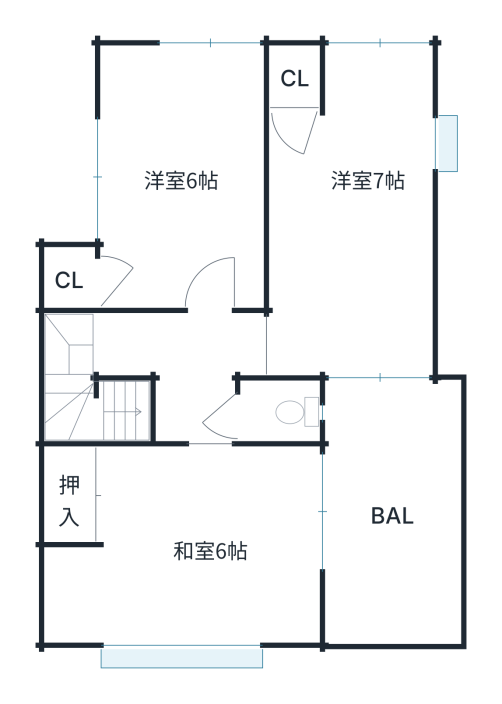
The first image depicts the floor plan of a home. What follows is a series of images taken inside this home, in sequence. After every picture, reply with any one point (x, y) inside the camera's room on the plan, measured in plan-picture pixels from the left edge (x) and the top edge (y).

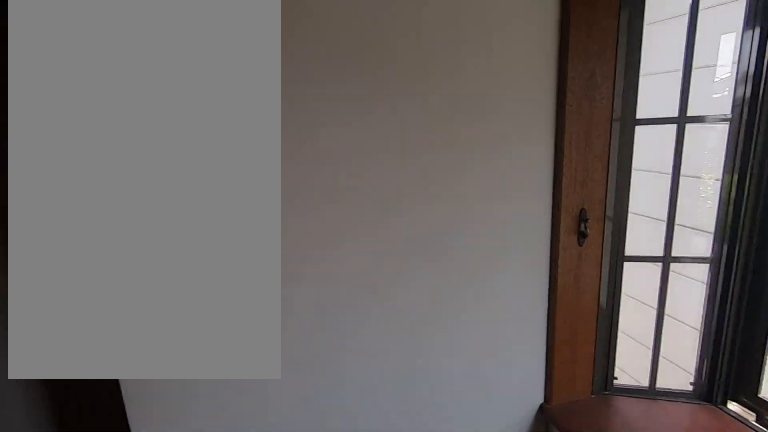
(362, 282)
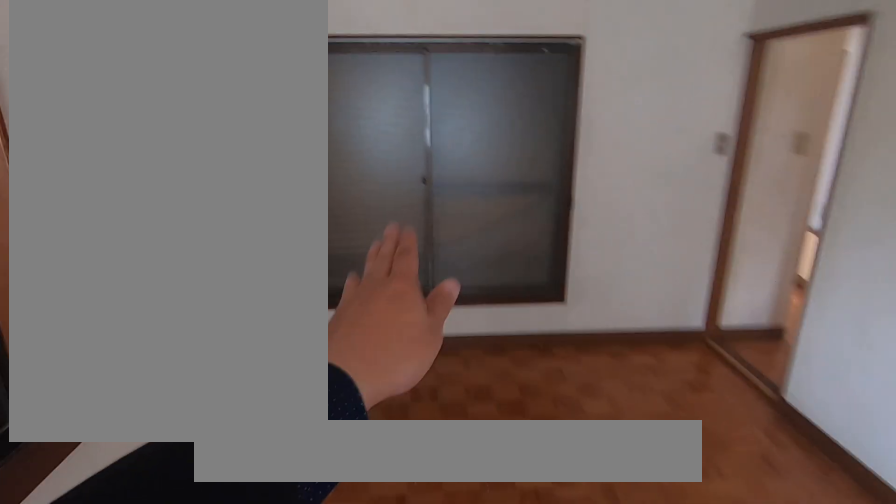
(358, 275)
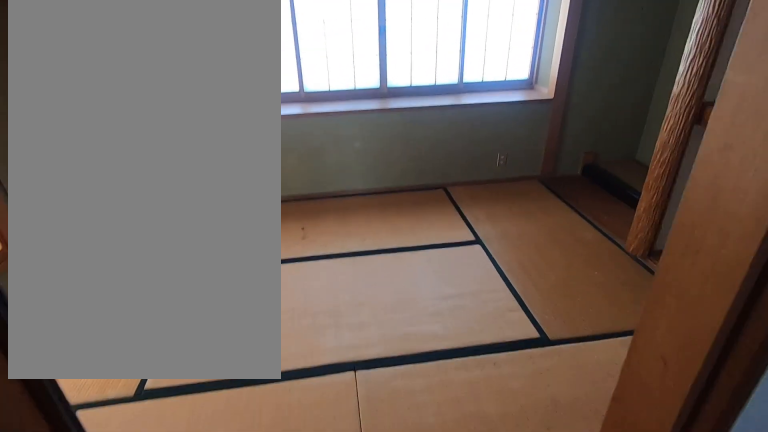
(220, 494)
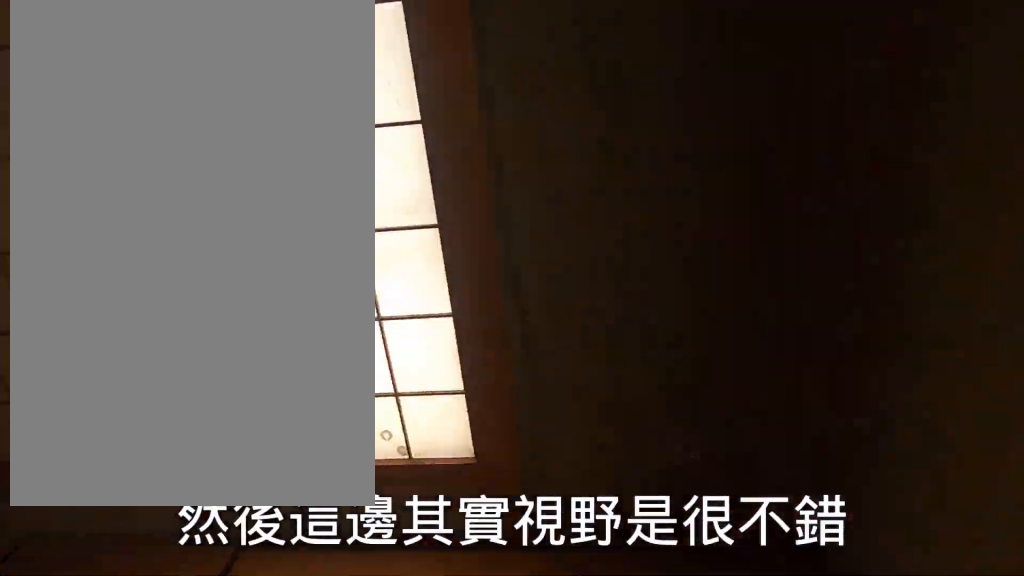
(218, 492)
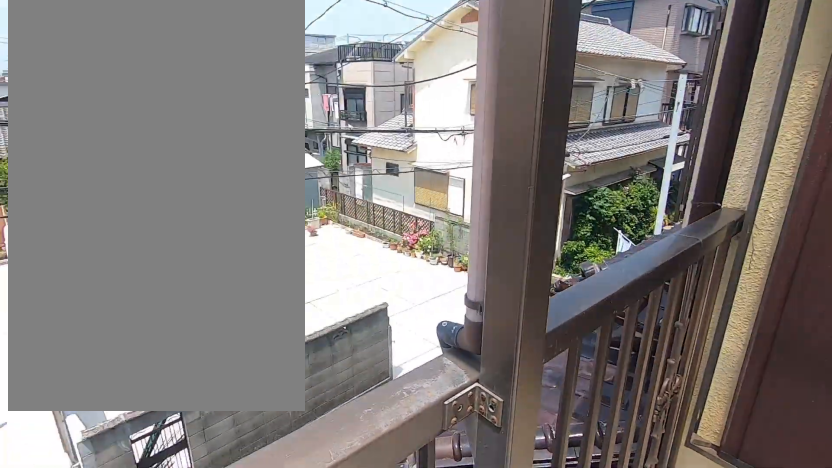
(395, 578)
